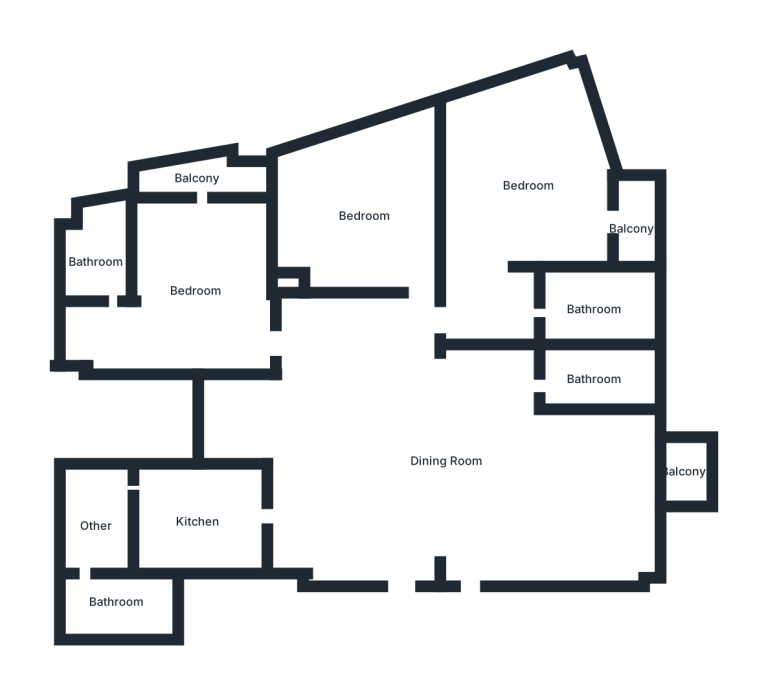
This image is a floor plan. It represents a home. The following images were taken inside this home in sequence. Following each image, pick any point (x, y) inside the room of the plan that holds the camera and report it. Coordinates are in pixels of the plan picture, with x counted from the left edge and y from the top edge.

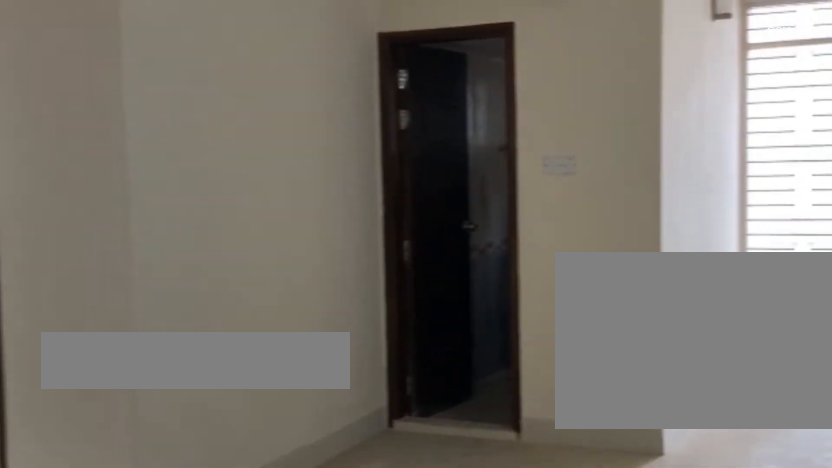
(444, 461)
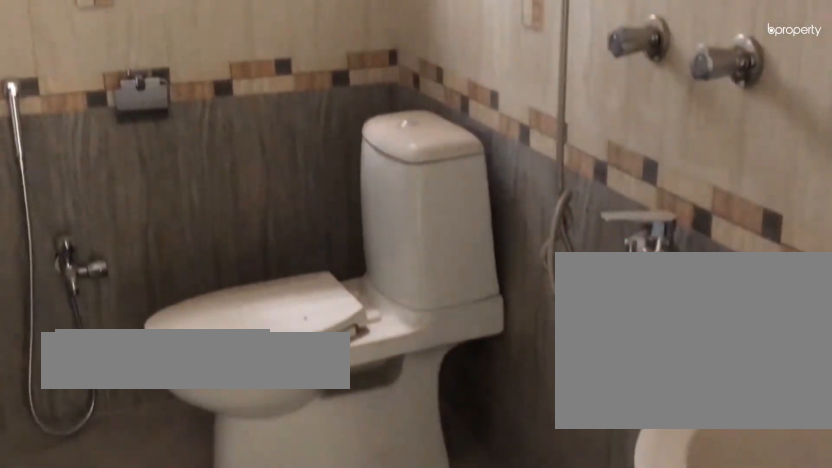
(591, 380)
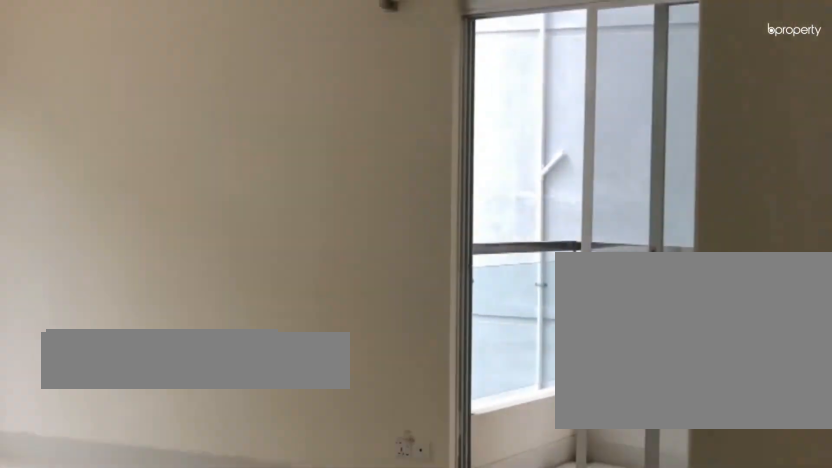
(527, 184)
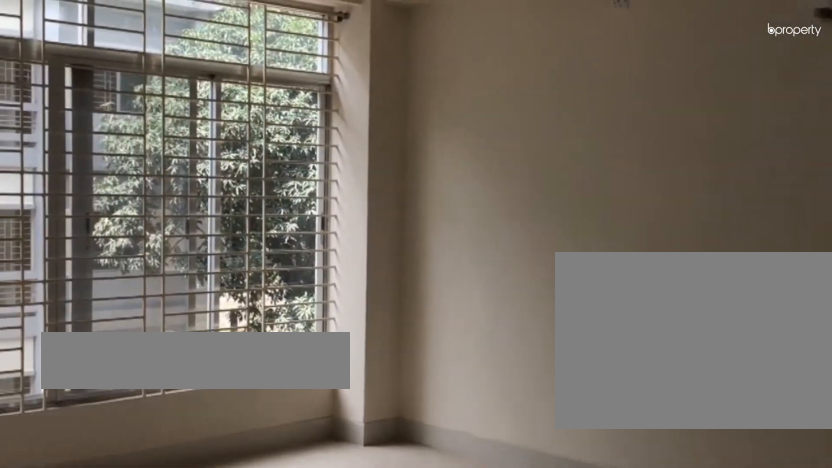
(527, 184)
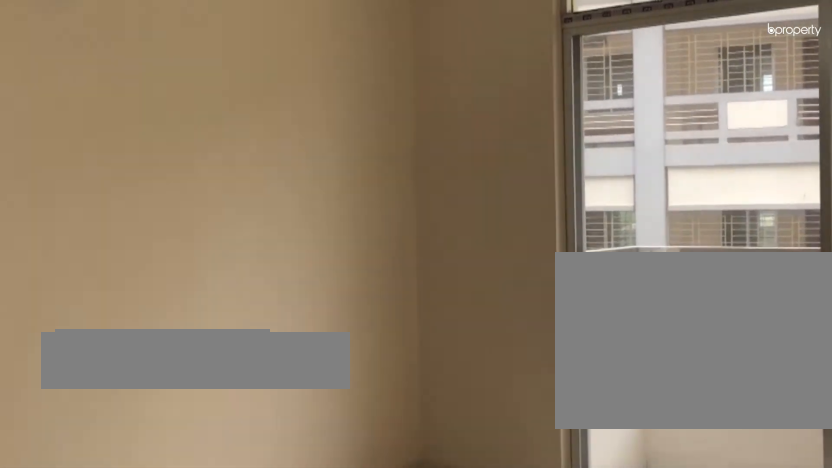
(195, 291)
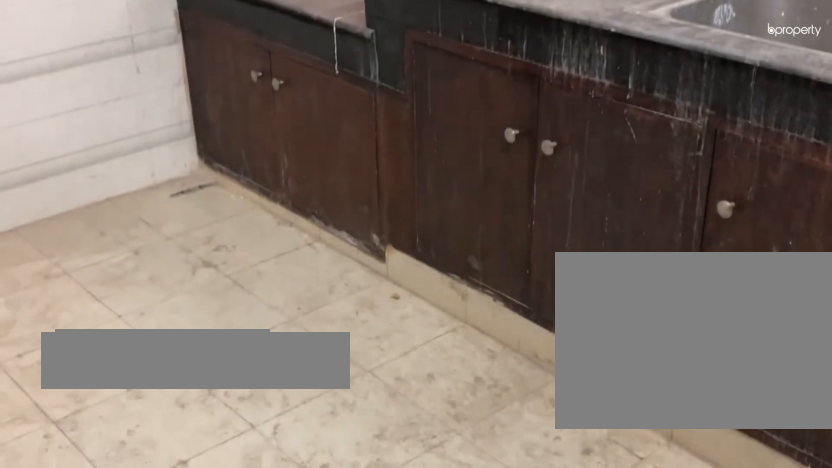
(194, 521)
